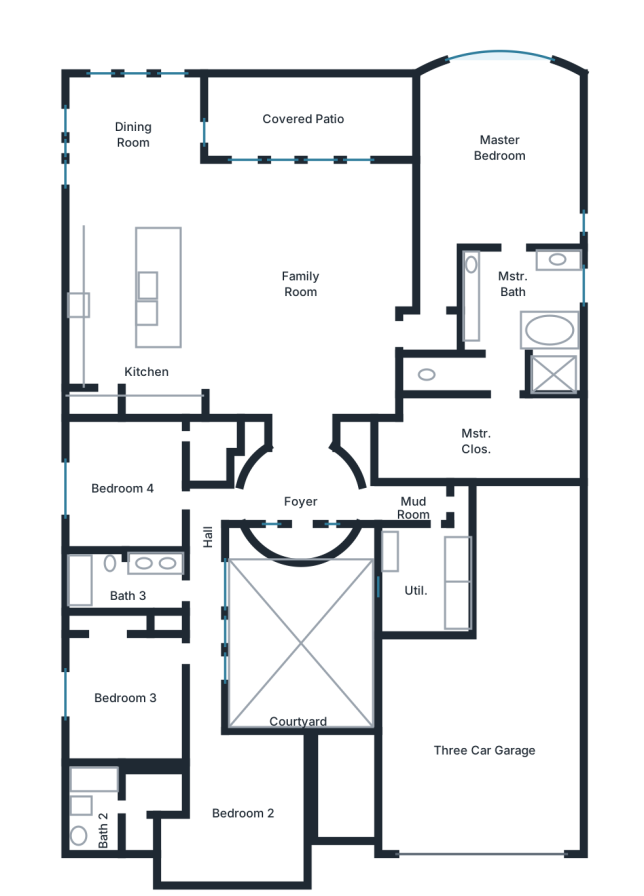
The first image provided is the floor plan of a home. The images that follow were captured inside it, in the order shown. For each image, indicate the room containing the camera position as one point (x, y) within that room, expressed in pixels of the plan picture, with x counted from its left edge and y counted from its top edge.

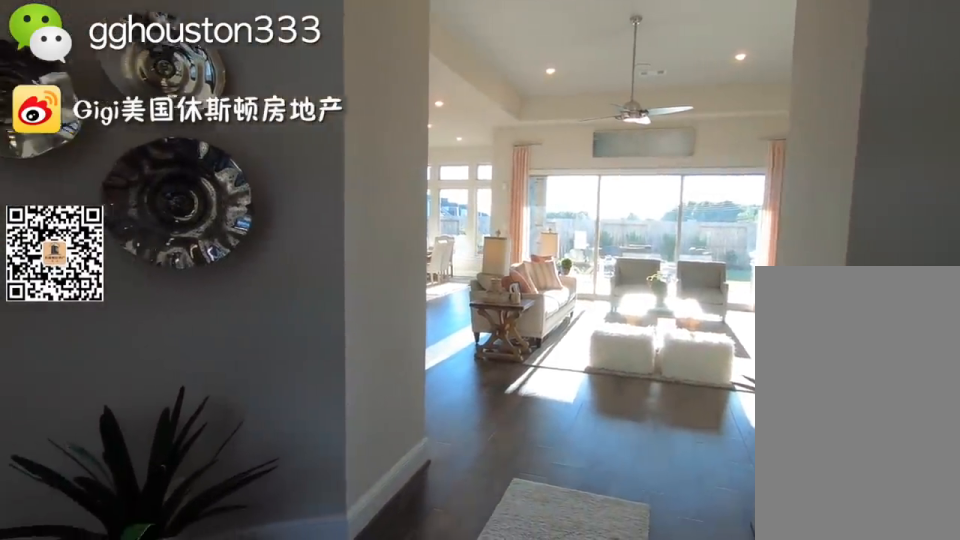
(303, 497)
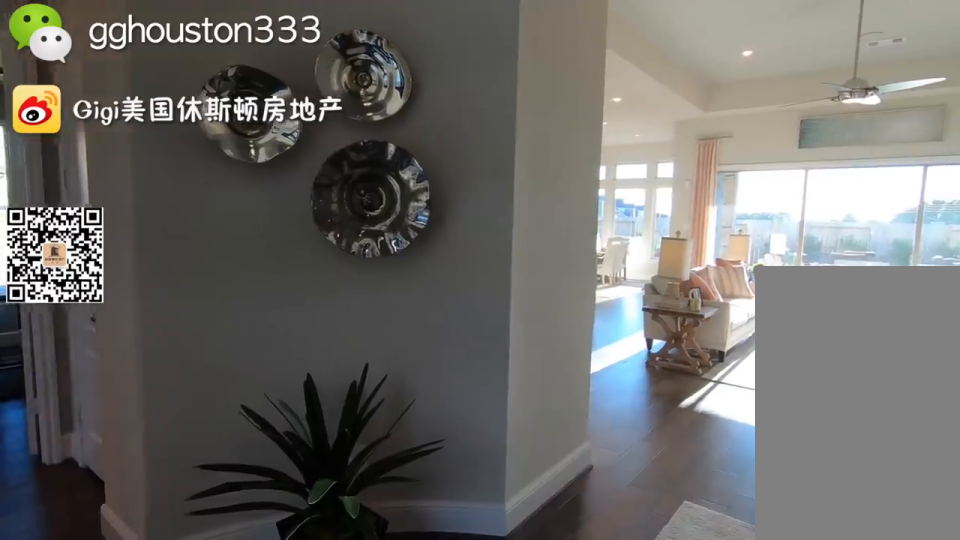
(303, 497)
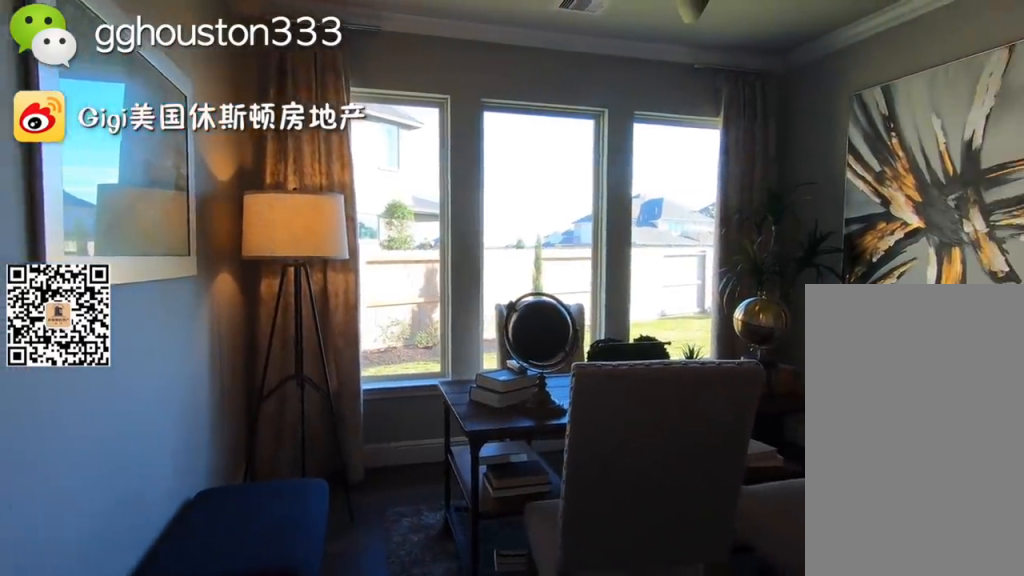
(125, 486)
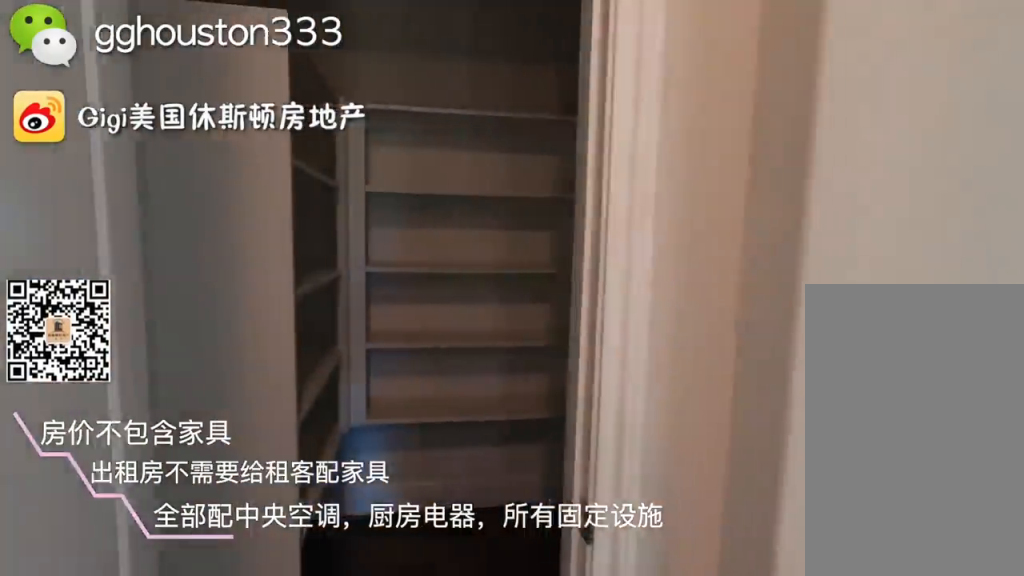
(219, 444)
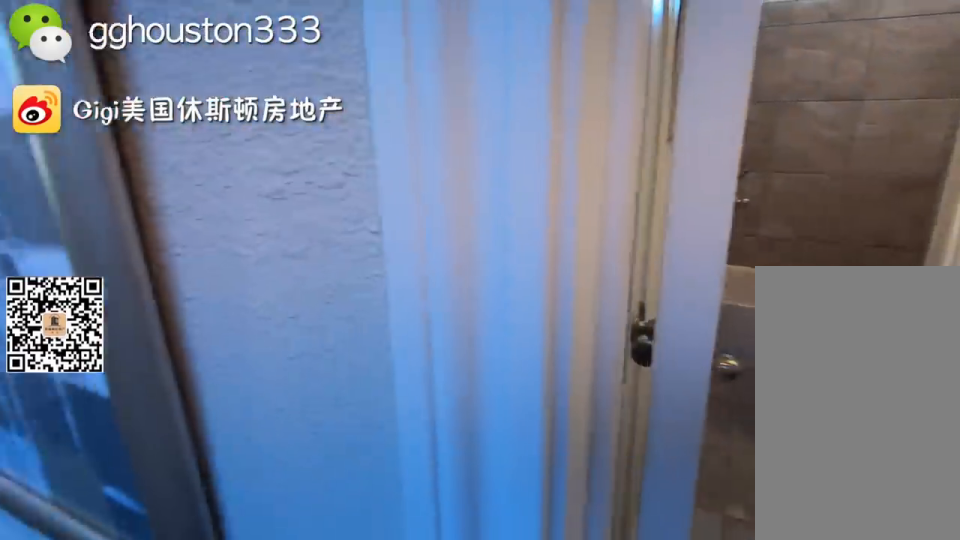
(120, 581)
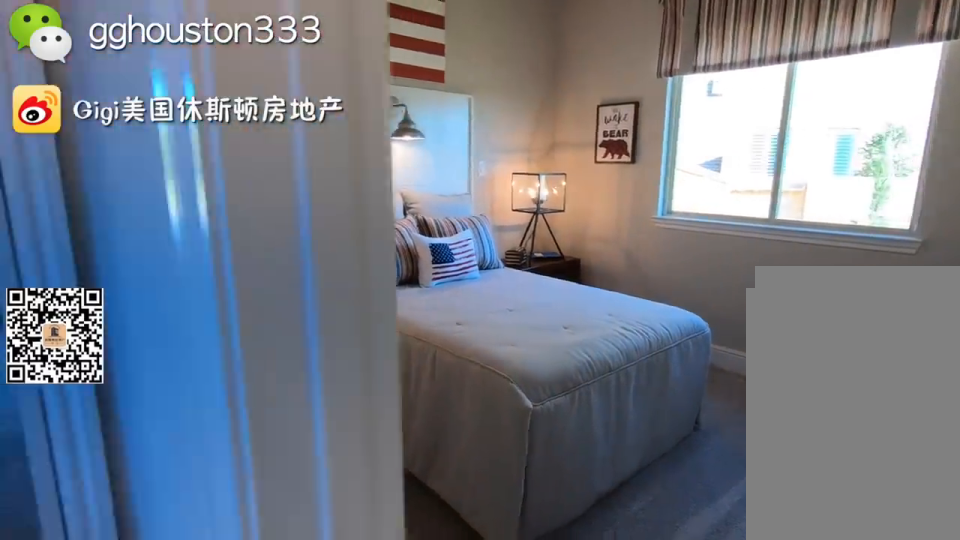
(121, 696)
